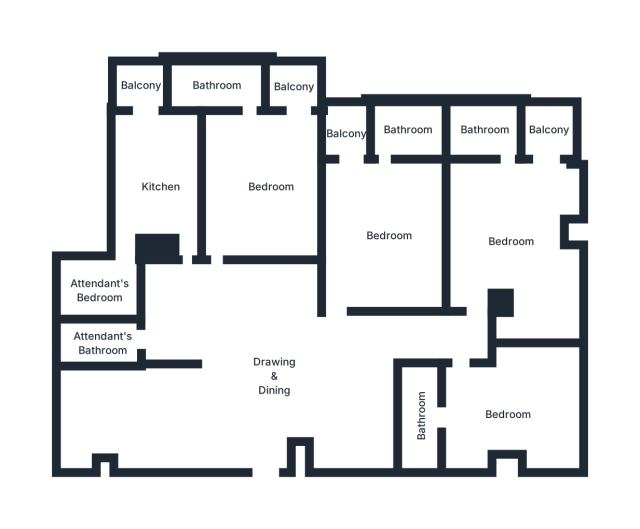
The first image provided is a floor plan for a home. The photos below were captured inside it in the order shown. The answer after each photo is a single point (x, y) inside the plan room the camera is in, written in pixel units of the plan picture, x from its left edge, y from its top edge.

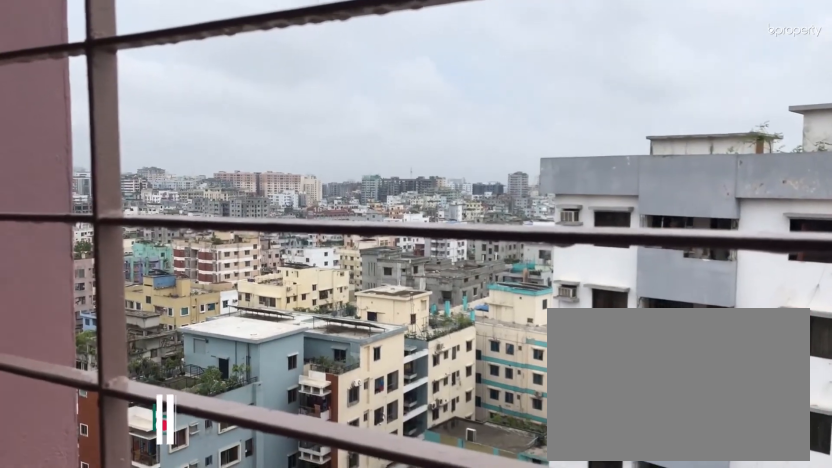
(347, 136)
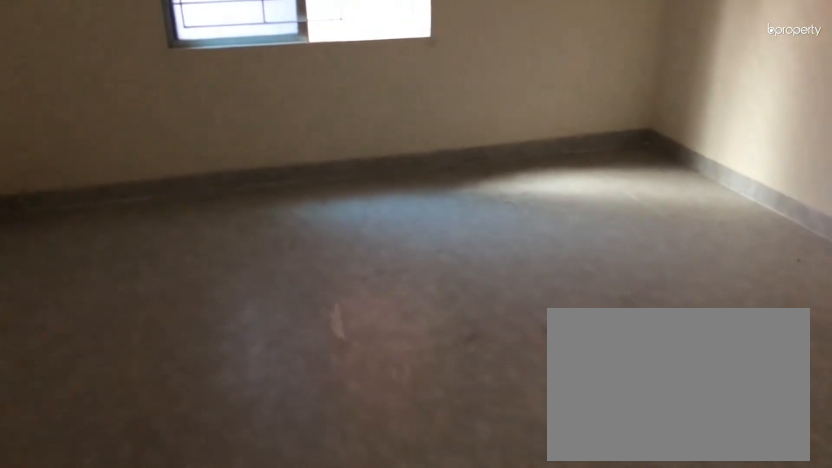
(506, 416)
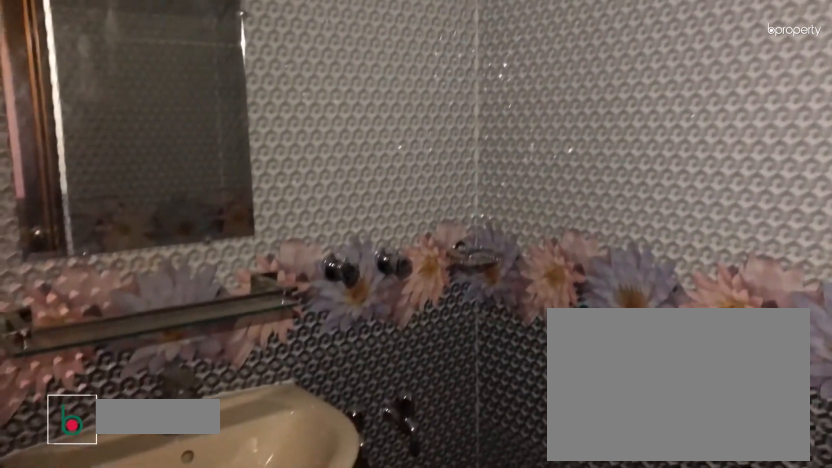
(421, 416)
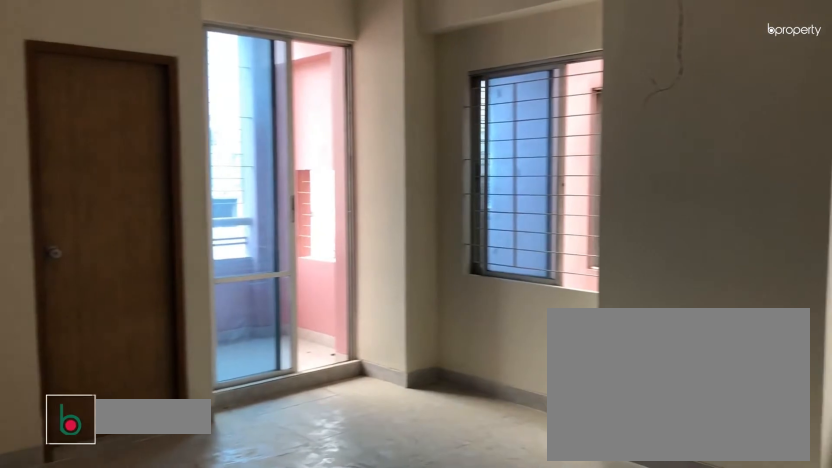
(512, 241)
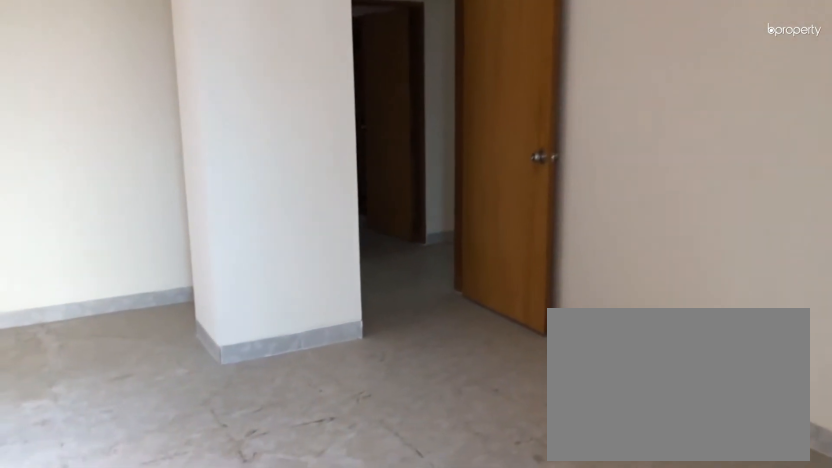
(512, 240)
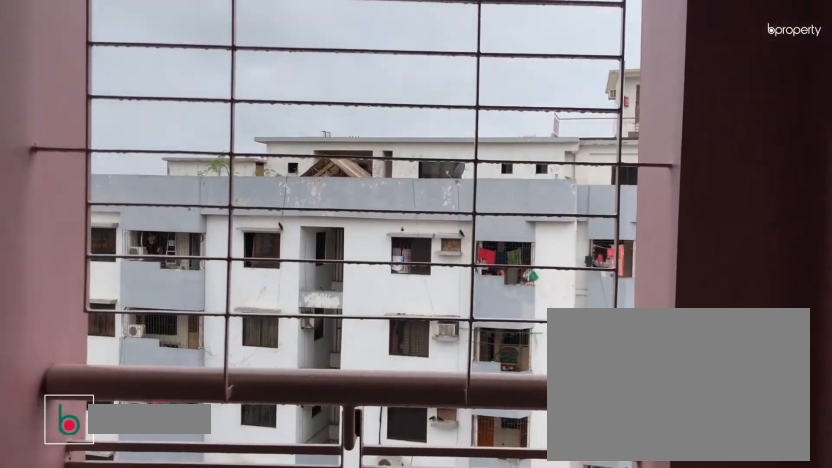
(549, 131)
